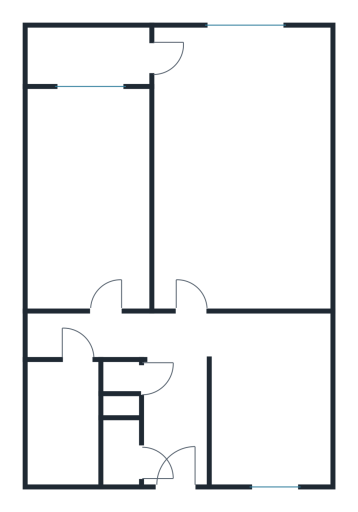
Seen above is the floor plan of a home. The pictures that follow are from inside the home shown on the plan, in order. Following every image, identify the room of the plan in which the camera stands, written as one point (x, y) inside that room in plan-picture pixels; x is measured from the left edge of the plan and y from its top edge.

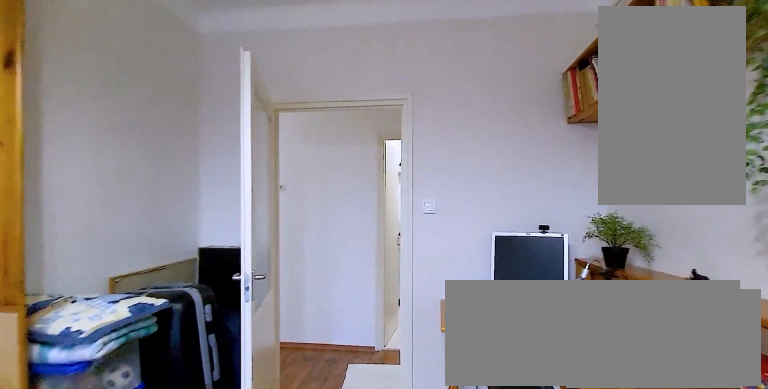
(90, 208)
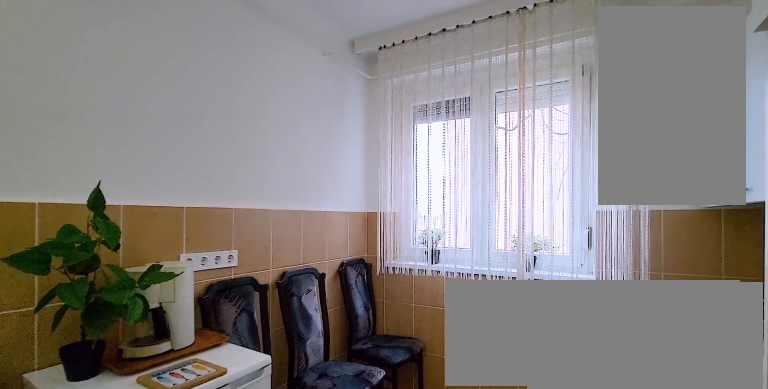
(278, 406)
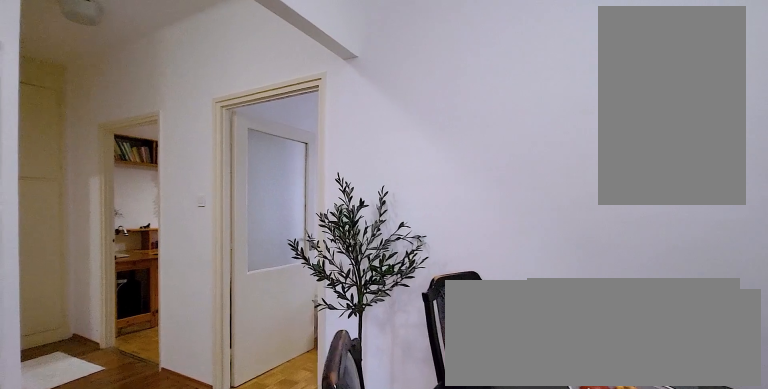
(278, 406)
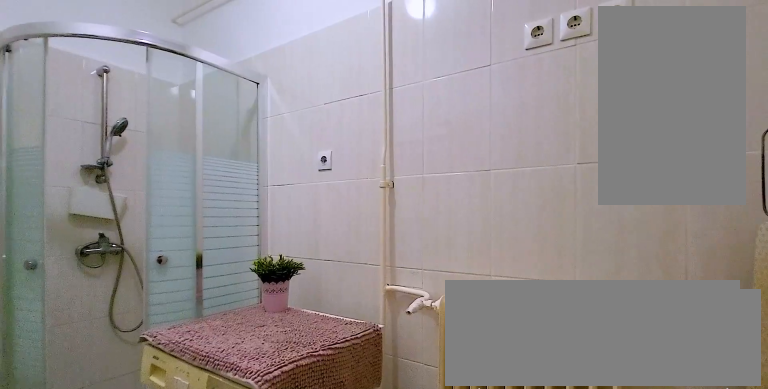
(62, 424)
